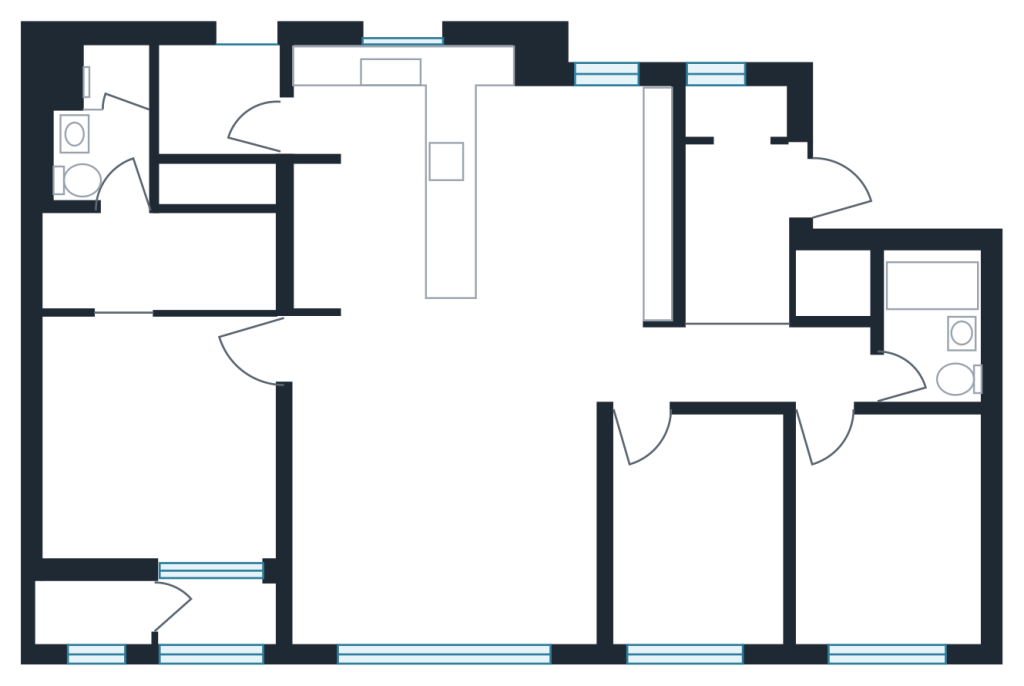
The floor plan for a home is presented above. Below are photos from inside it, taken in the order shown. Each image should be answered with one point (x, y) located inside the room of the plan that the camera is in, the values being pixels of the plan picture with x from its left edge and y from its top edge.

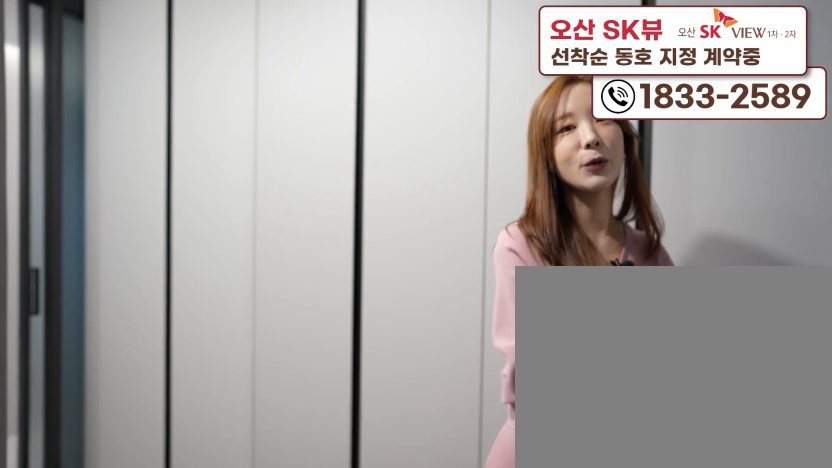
(745, 204)
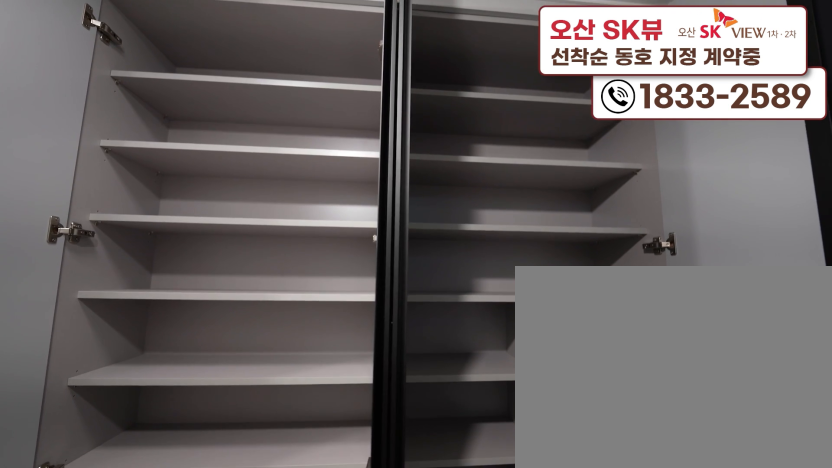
(745, 204)
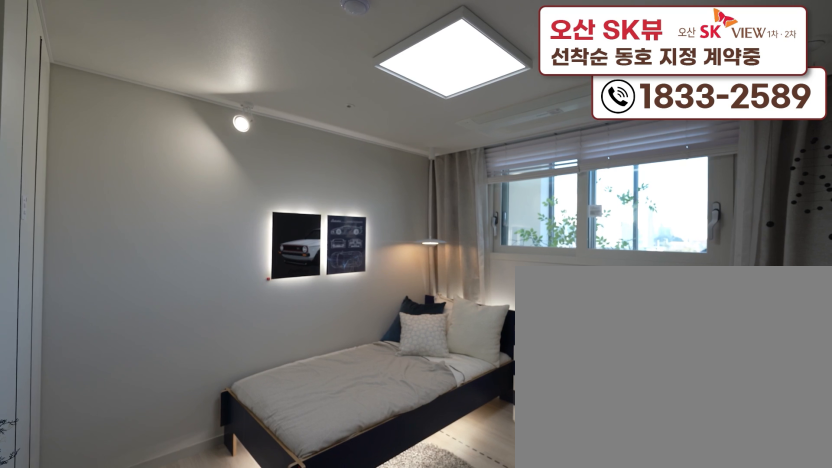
(879, 581)
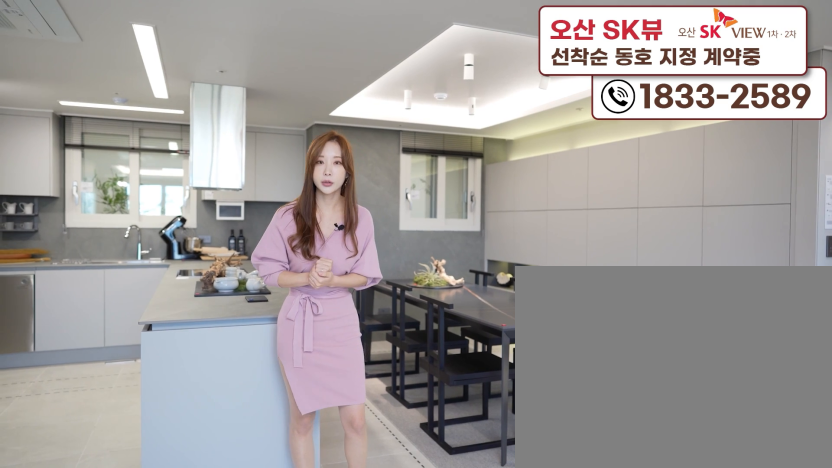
(408, 324)
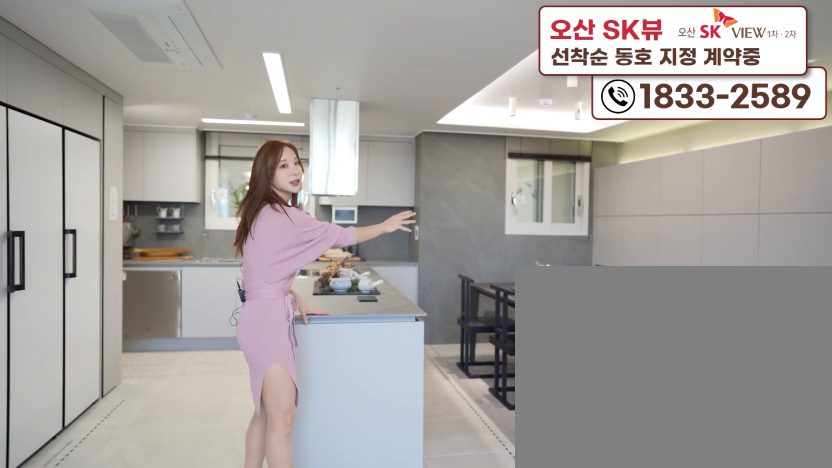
(408, 324)
